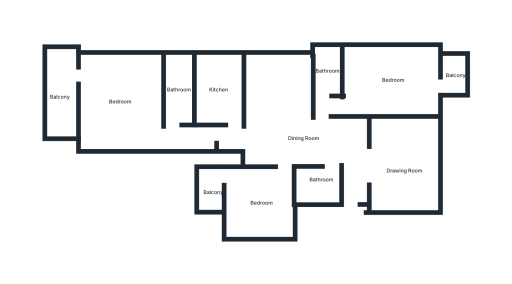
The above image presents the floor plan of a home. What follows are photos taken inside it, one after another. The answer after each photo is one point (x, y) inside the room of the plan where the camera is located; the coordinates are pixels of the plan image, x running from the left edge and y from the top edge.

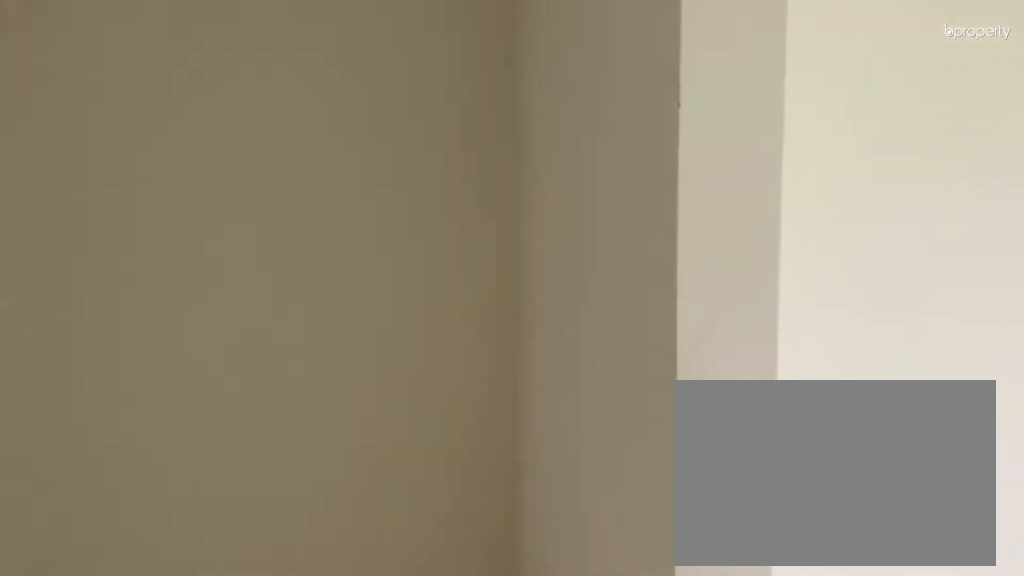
(392, 169)
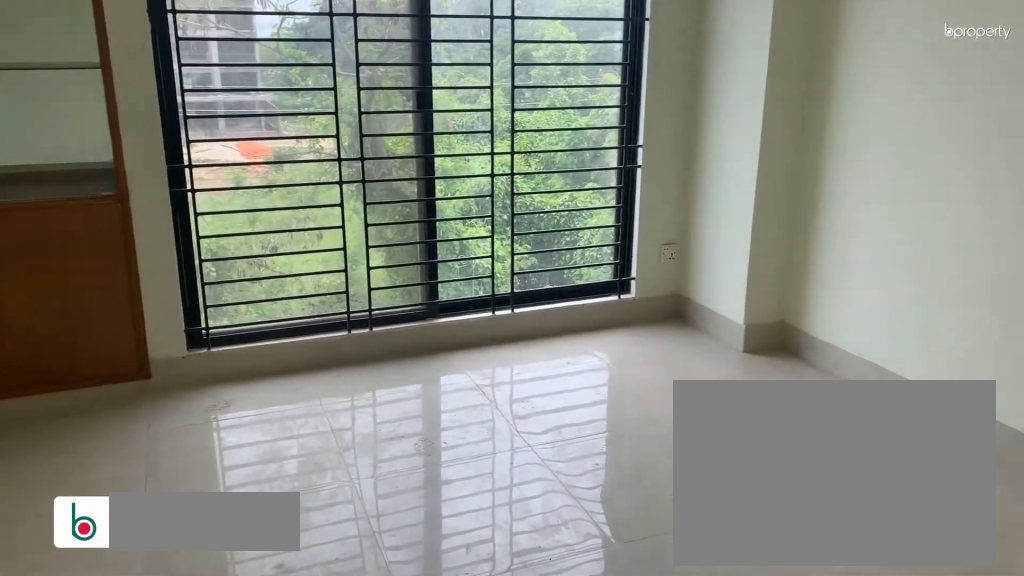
(392, 169)
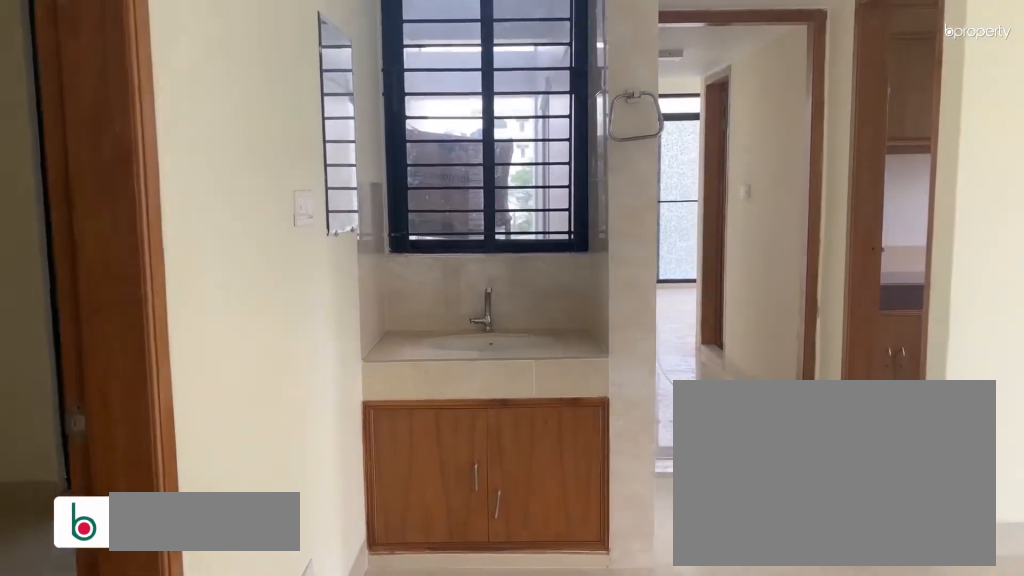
(305, 138)
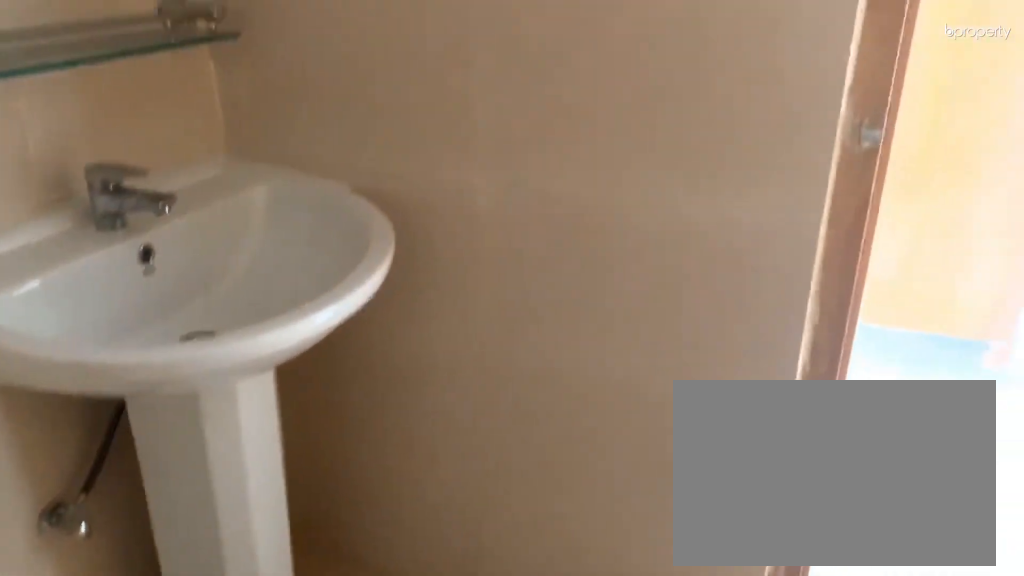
(320, 182)
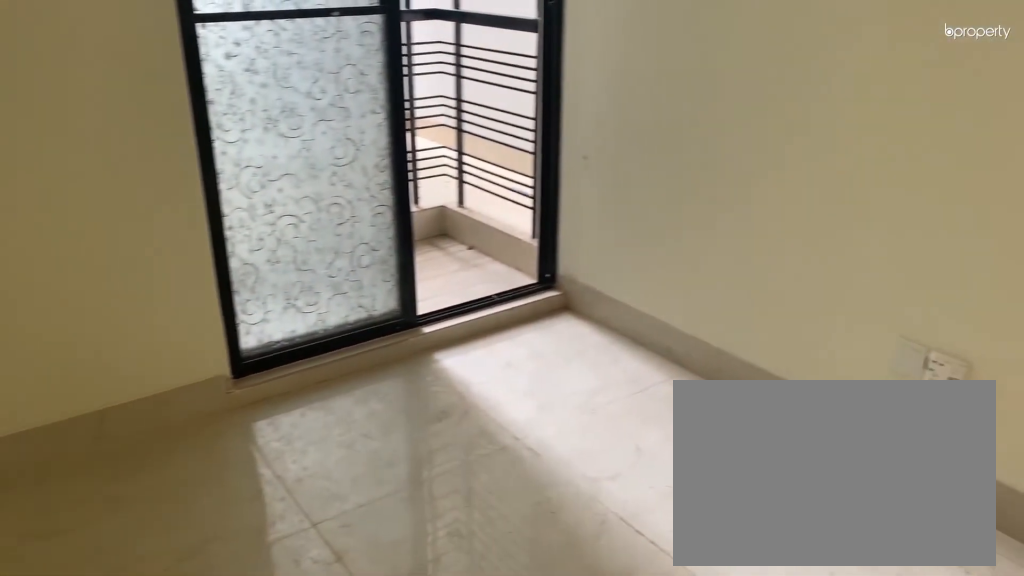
(262, 200)
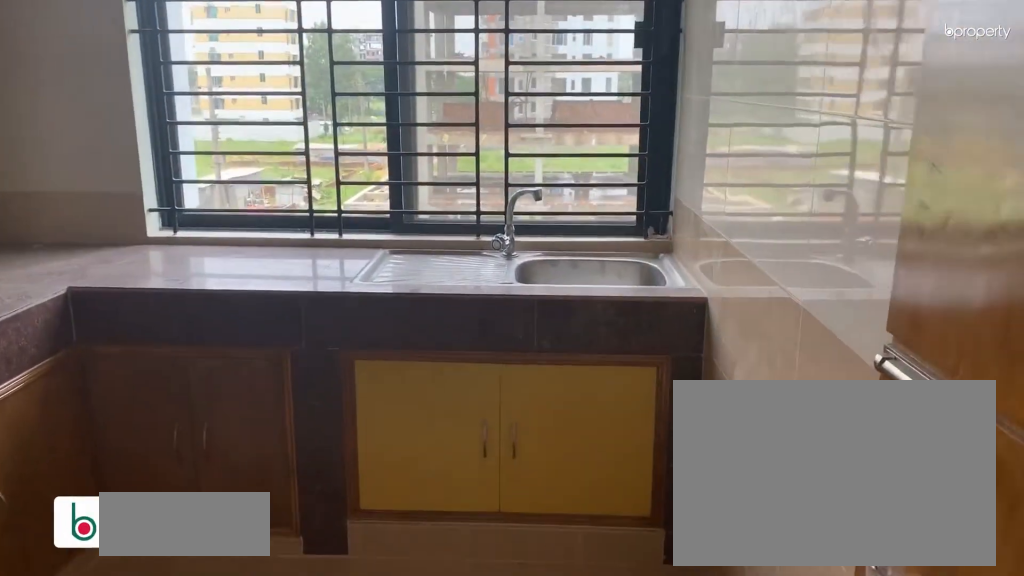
(219, 90)
